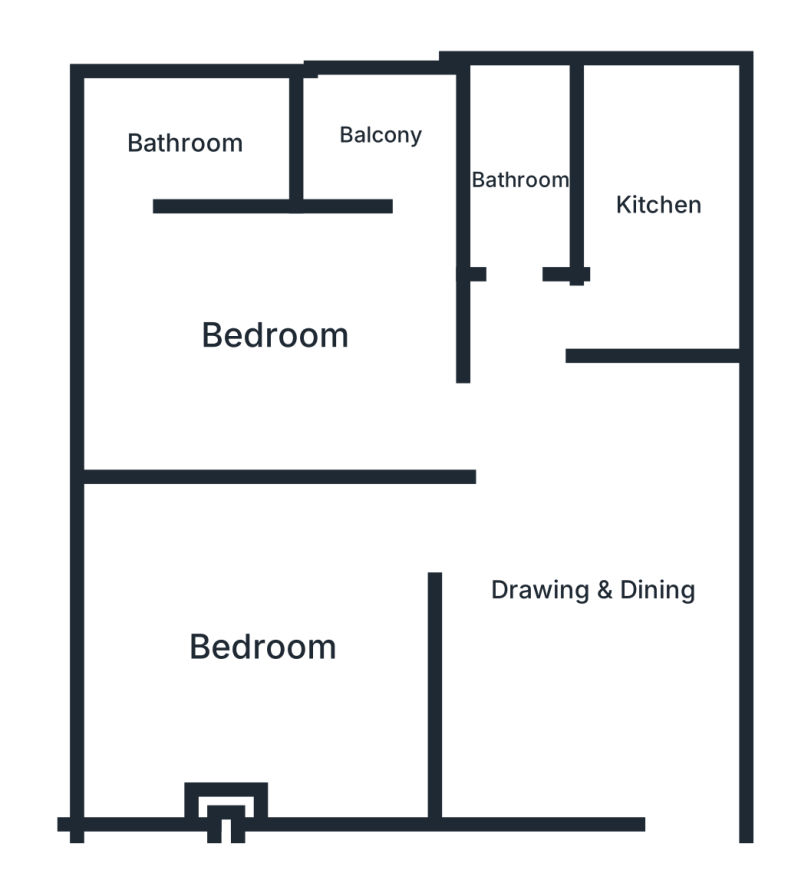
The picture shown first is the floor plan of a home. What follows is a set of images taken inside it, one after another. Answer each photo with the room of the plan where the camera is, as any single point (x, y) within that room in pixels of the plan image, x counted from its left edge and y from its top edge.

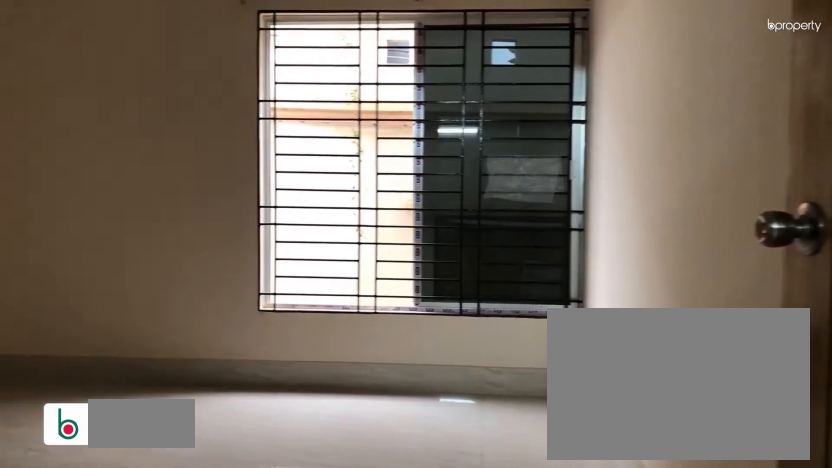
(260, 645)
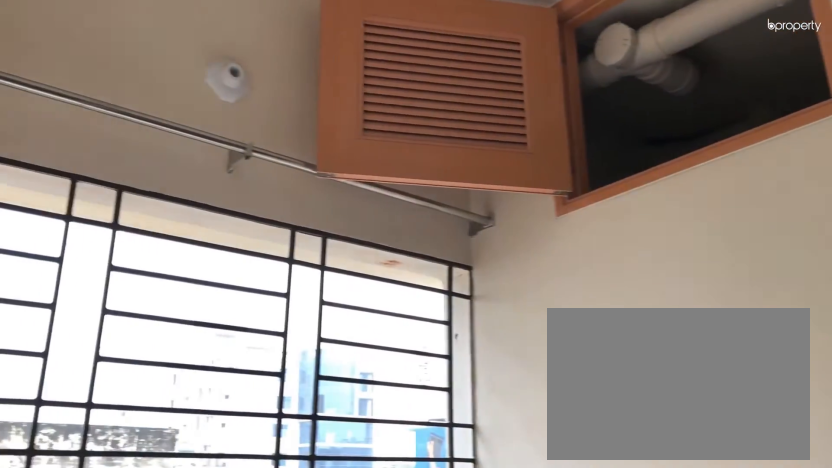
(381, 136)
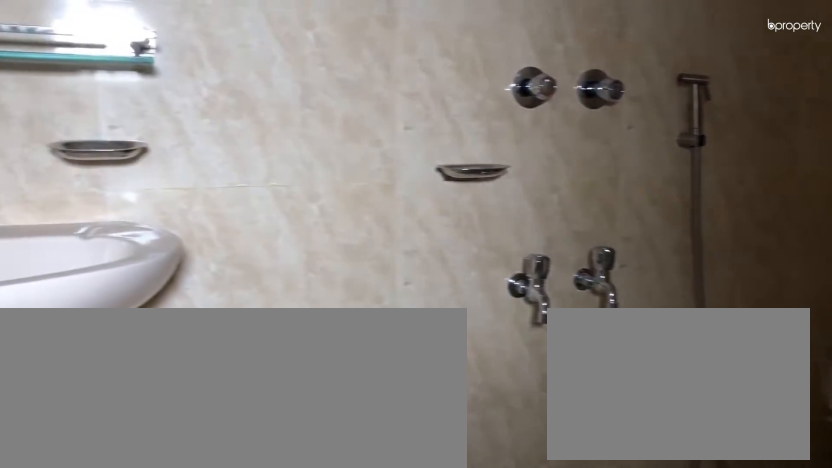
(183, 144)
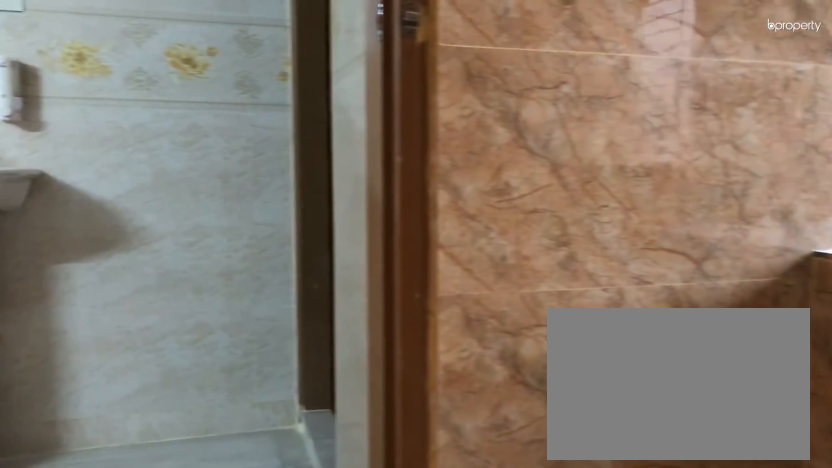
(657, 204)
